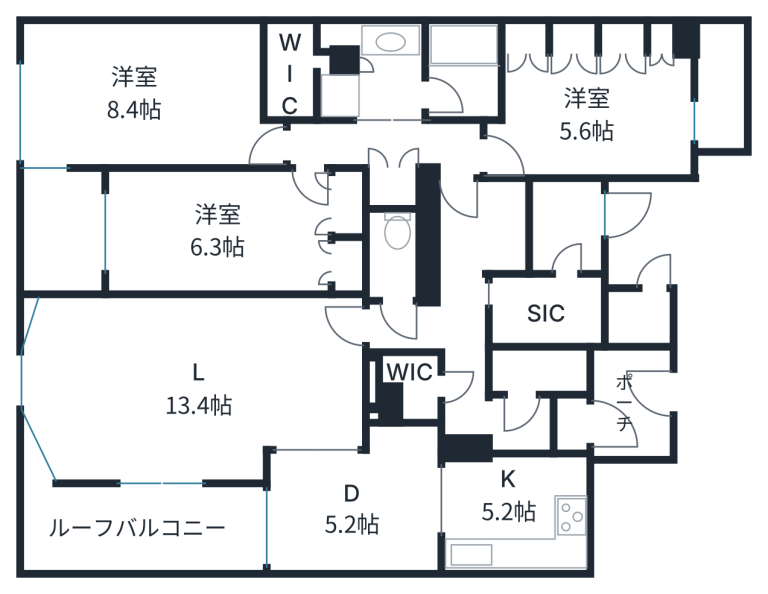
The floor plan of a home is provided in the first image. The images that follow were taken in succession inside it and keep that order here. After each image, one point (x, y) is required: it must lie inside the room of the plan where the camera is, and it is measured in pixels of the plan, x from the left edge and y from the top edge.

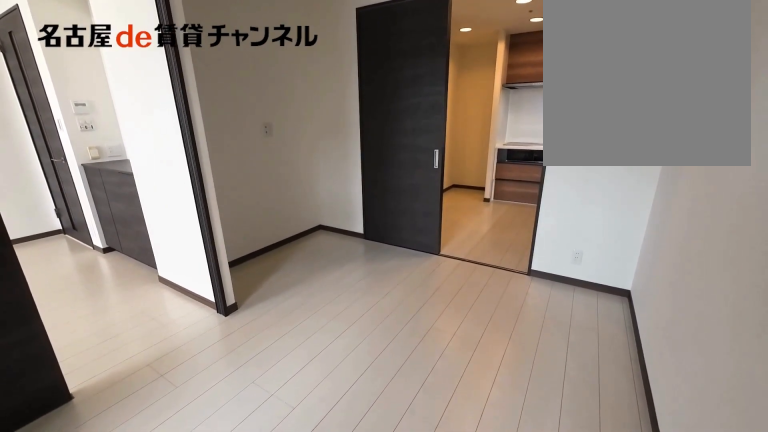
(357, 505)
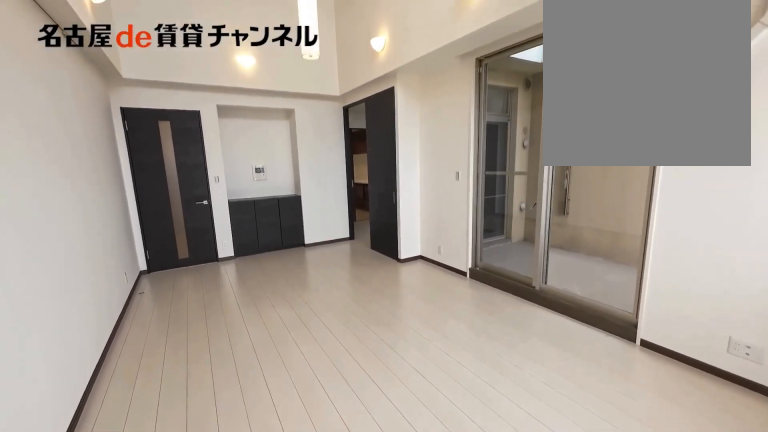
(192, 383)
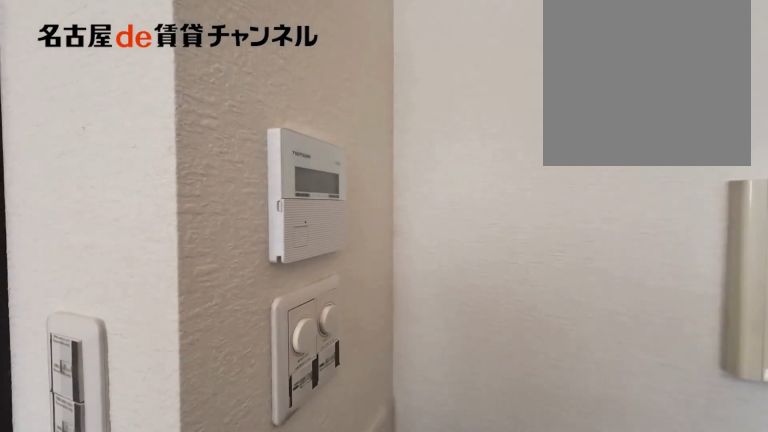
(192, 383)
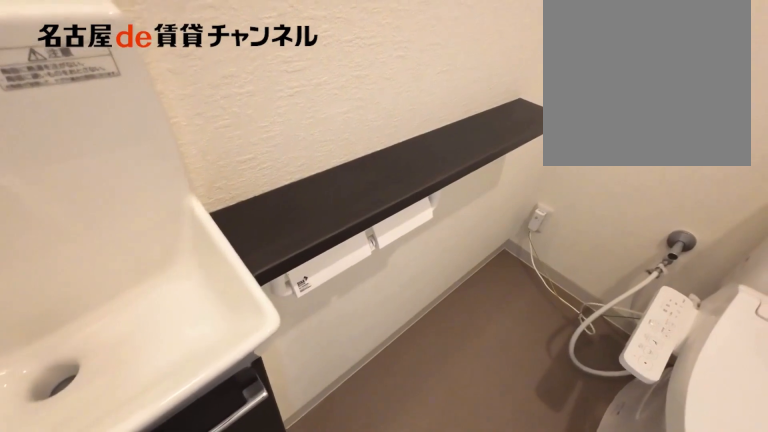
(392, 256)
